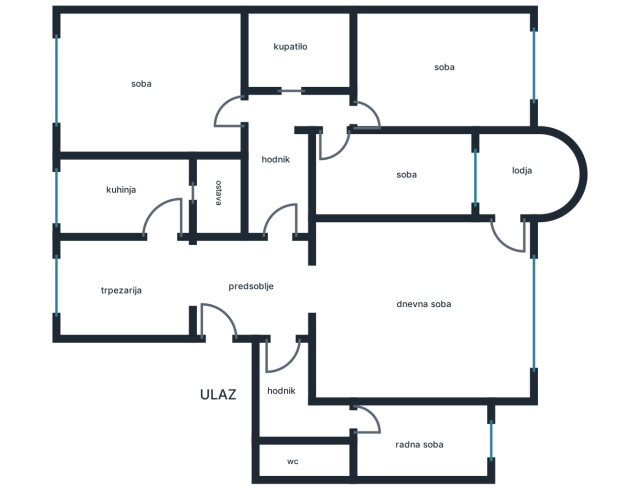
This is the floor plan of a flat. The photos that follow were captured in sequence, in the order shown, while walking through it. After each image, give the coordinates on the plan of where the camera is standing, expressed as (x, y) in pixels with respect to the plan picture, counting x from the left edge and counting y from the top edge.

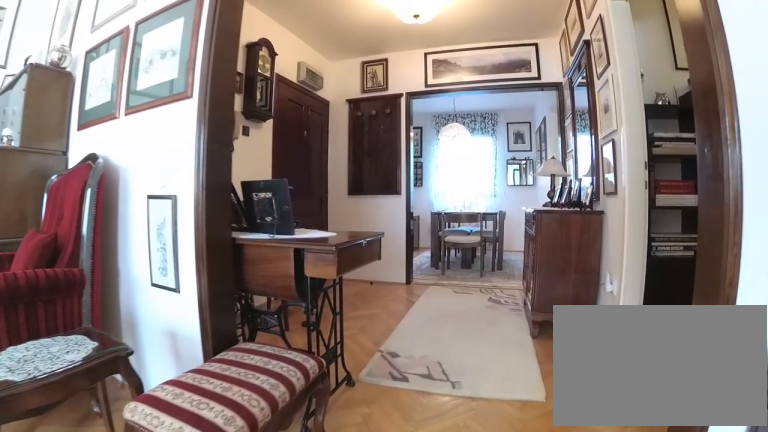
(391, 266)
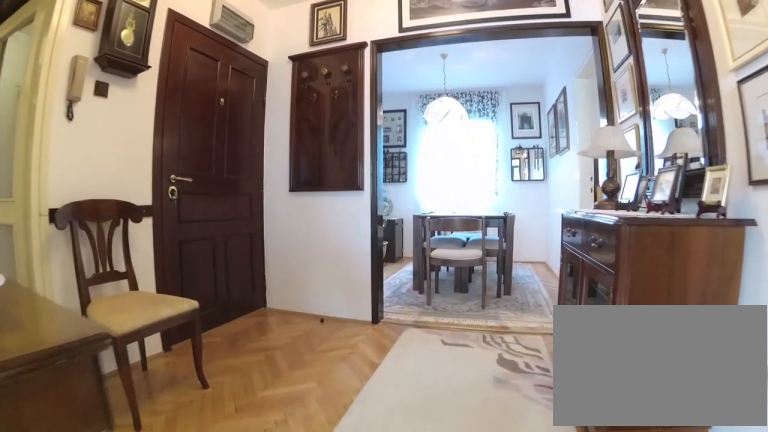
(345, 271)
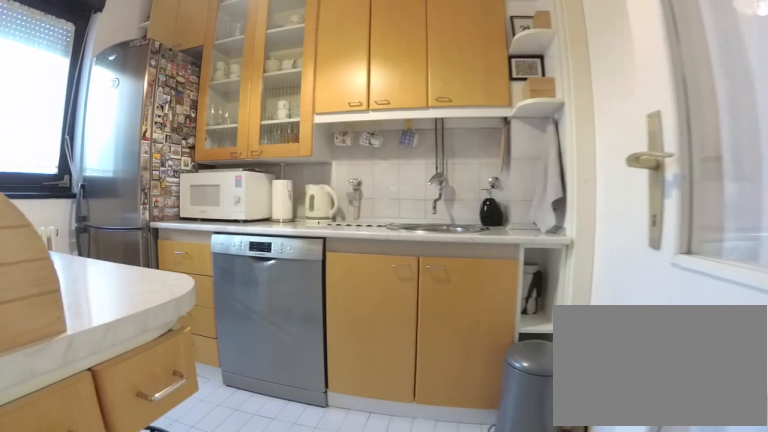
(170, 254)
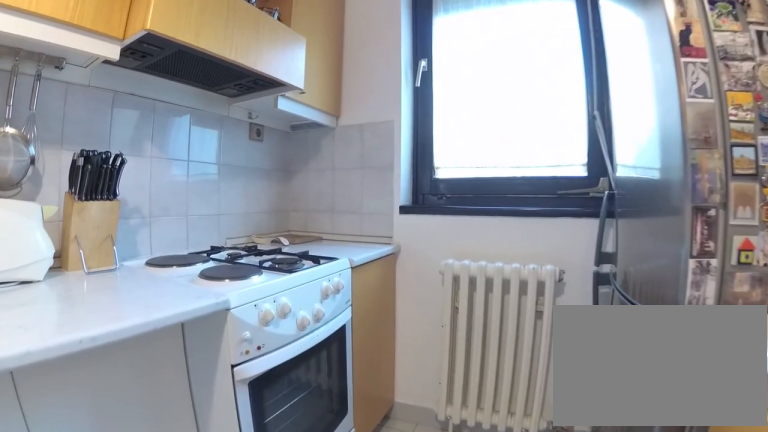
(149, 197)
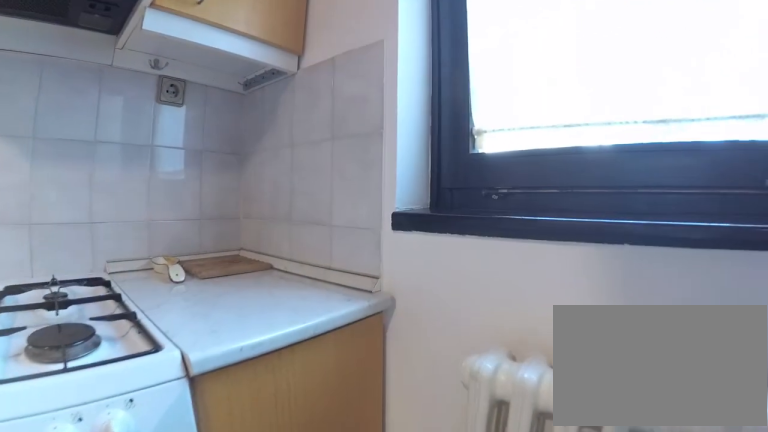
(99, 193)
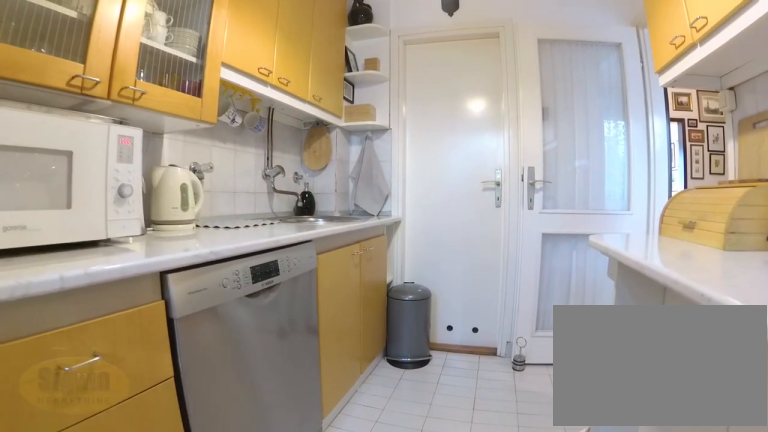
(78, 198)
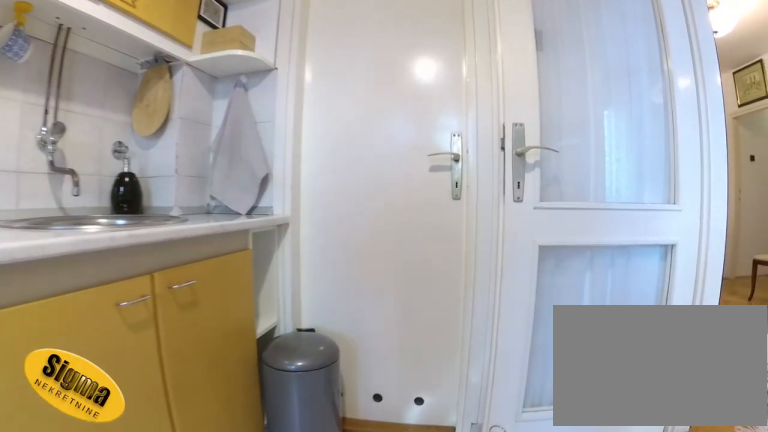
(117, 198)
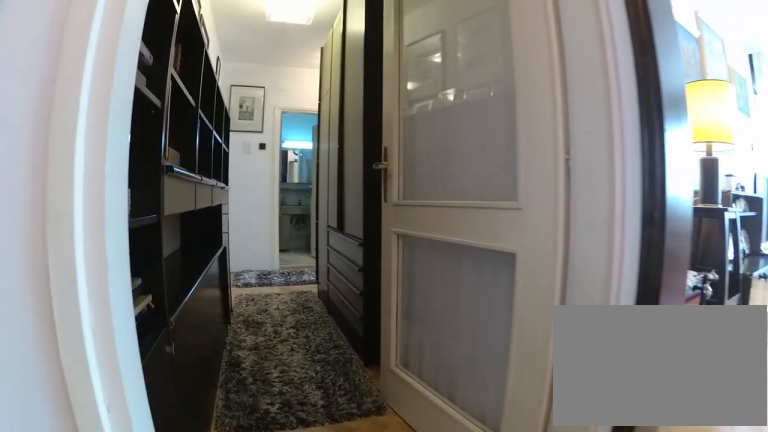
(262, 281)
